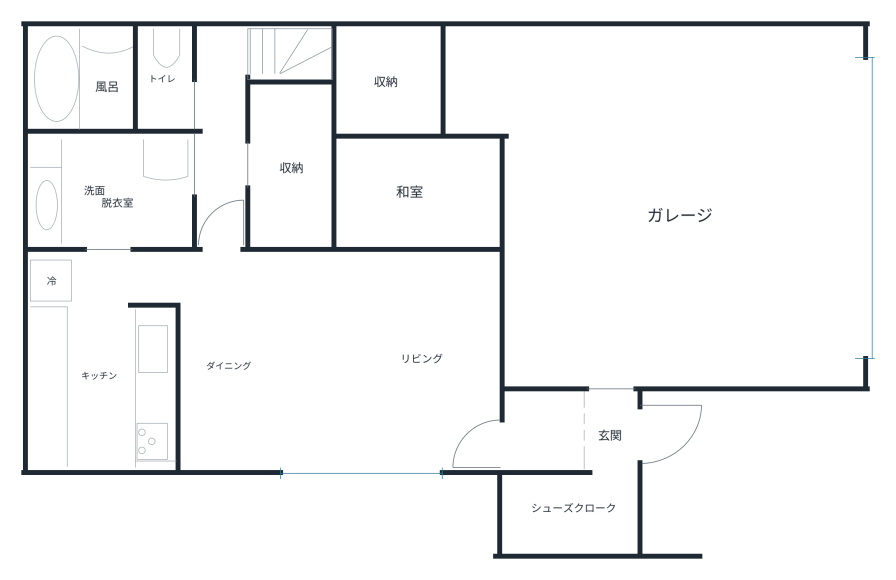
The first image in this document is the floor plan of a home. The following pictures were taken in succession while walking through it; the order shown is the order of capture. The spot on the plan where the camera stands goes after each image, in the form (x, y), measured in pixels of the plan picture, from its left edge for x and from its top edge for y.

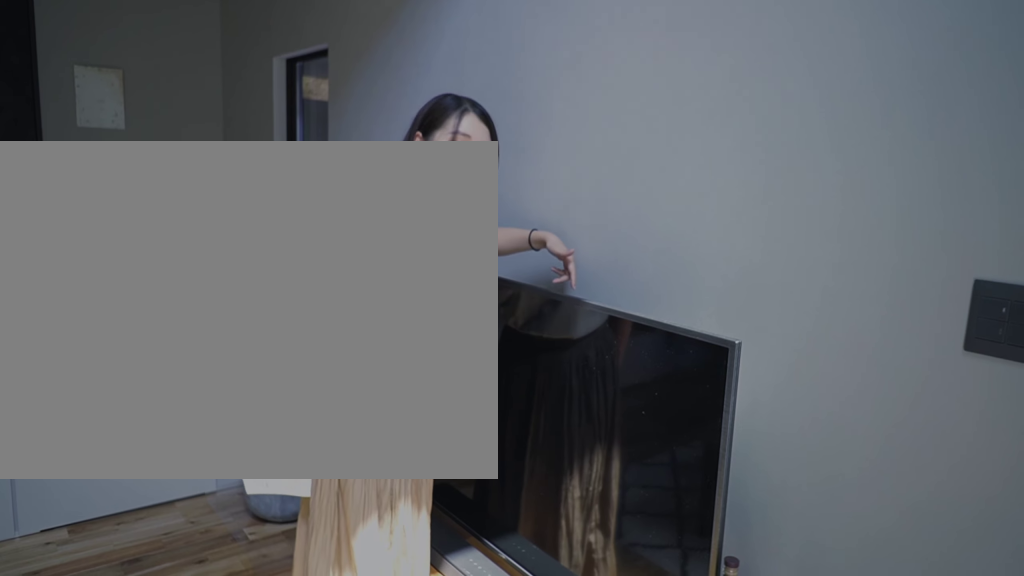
(479, 354)
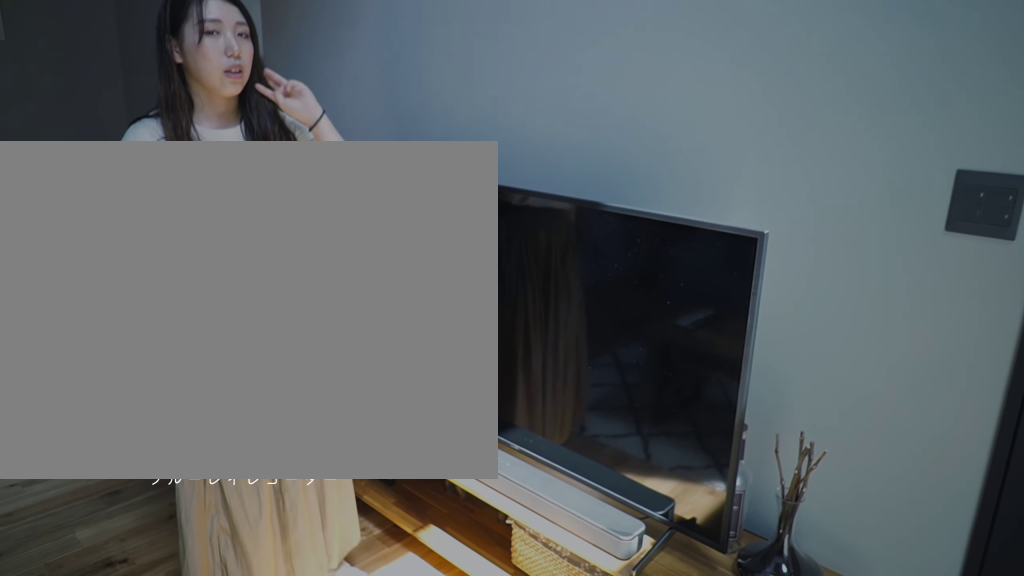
(479, 353)
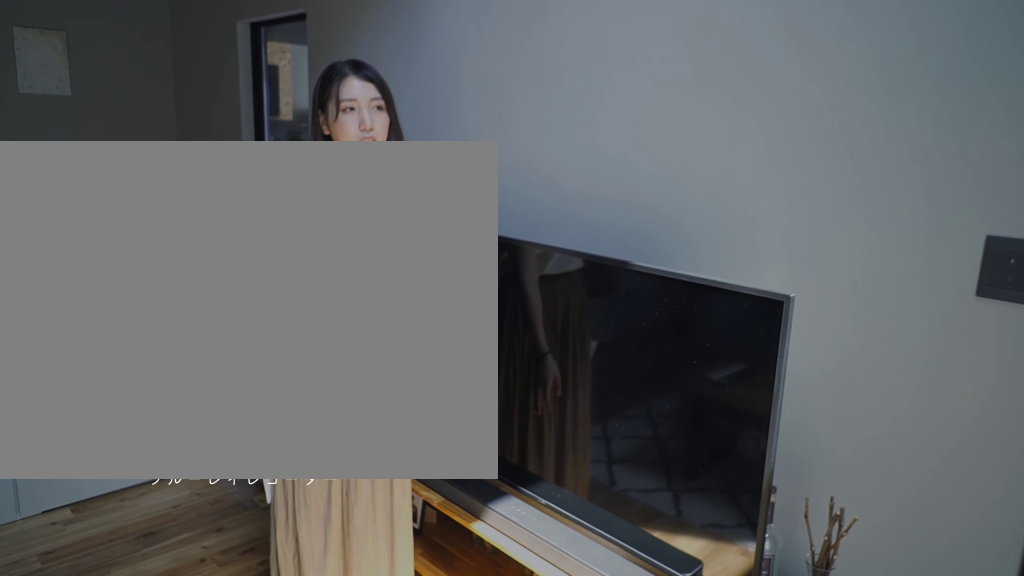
(479, 353)
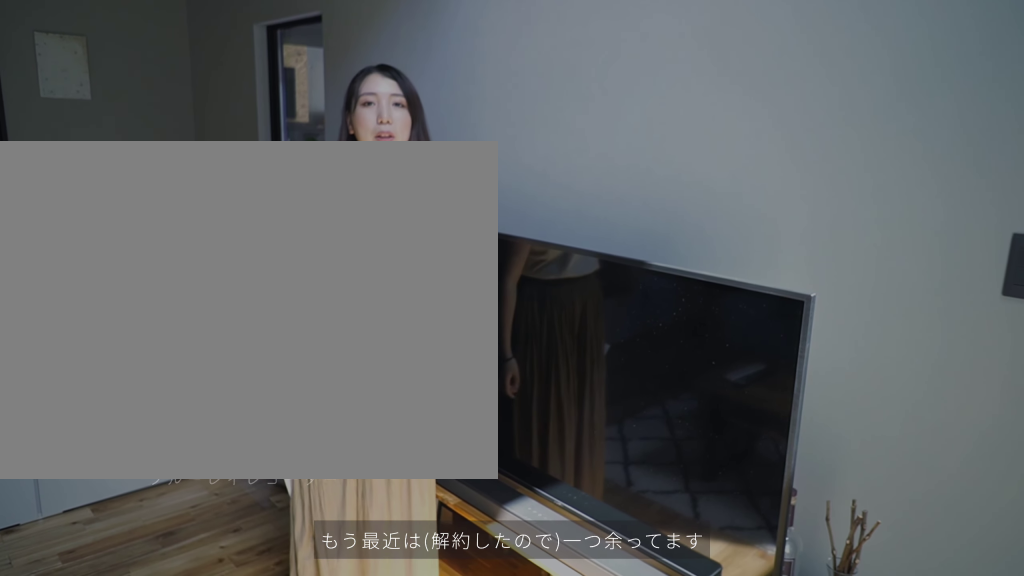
(479, 354)
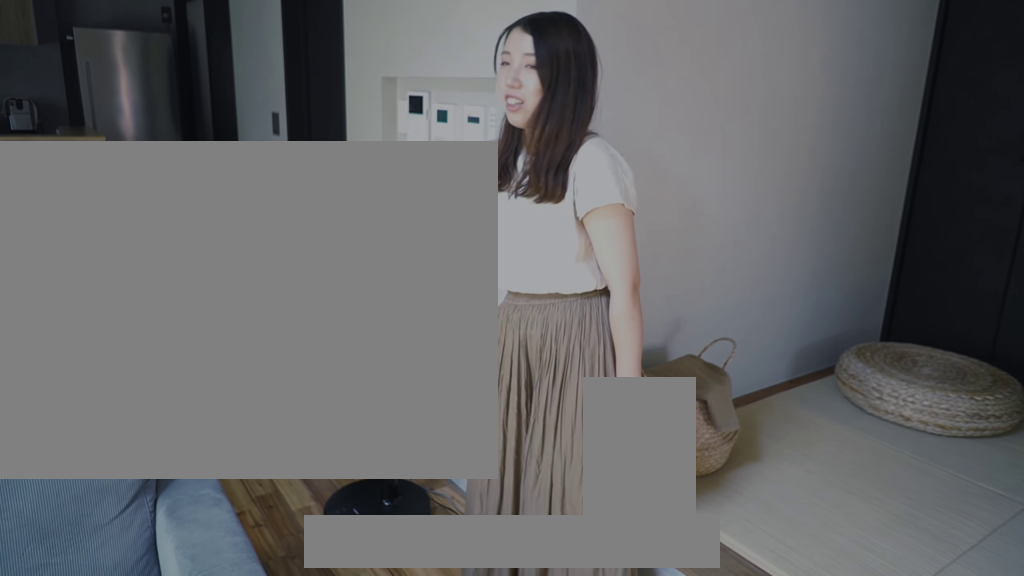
(313, 286)
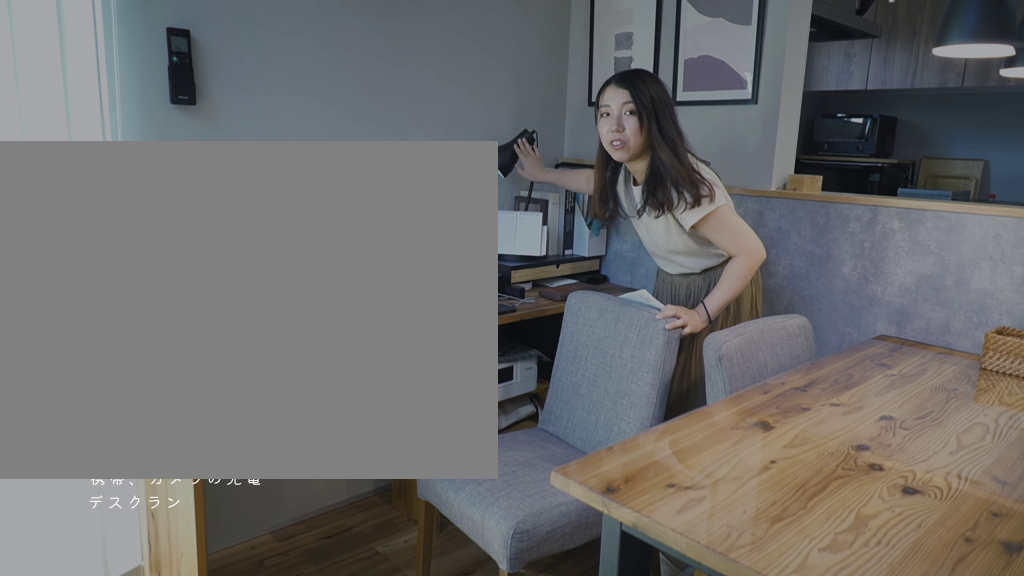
(257, 472)
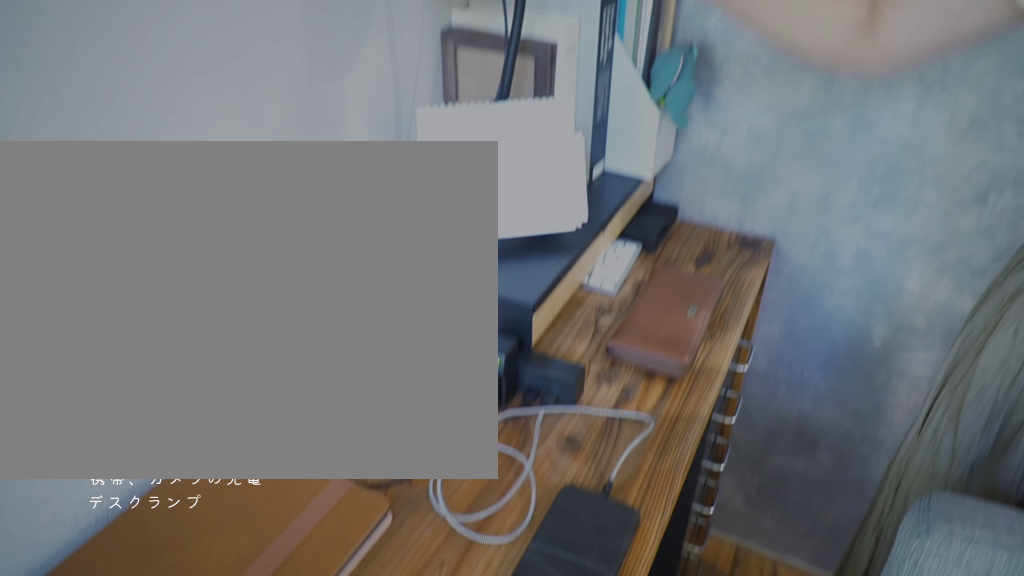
(257, 472)
